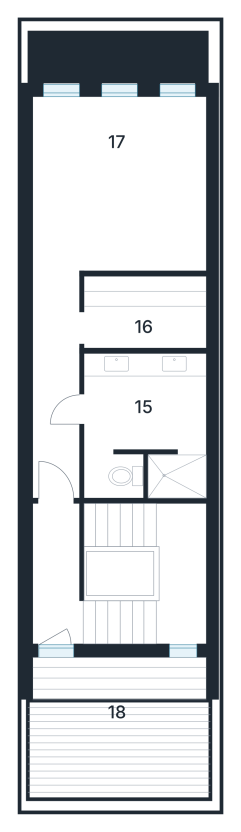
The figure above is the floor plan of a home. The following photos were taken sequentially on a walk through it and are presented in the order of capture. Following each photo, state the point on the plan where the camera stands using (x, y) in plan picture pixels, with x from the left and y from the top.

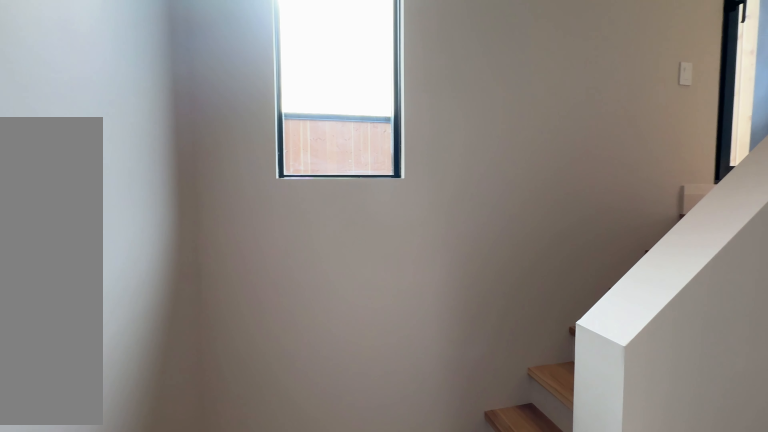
(175, 550)
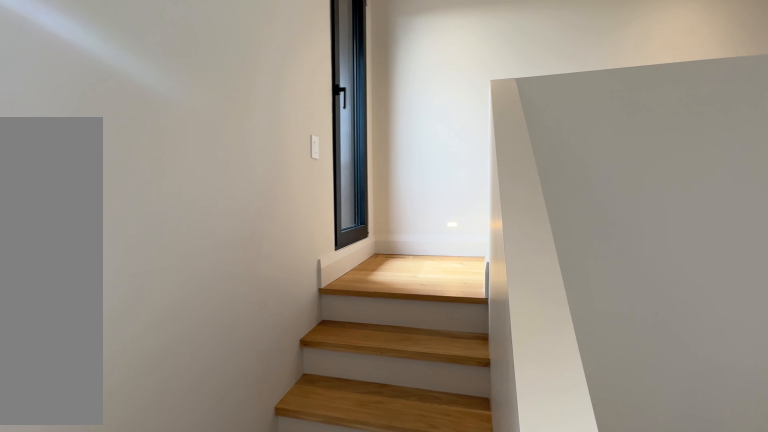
(176, 596)
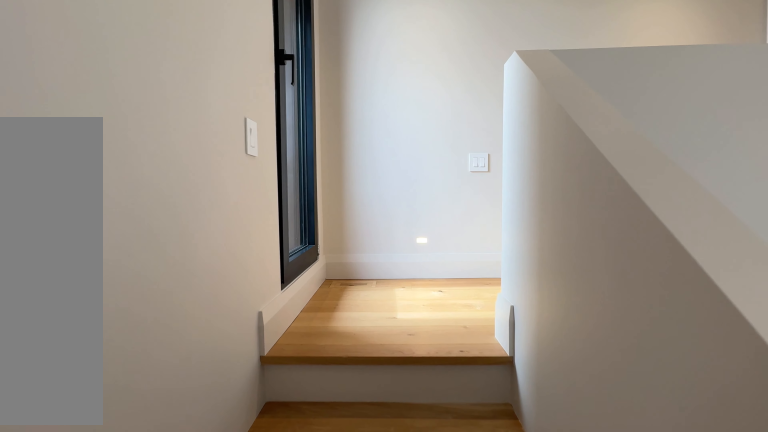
(166, 613)
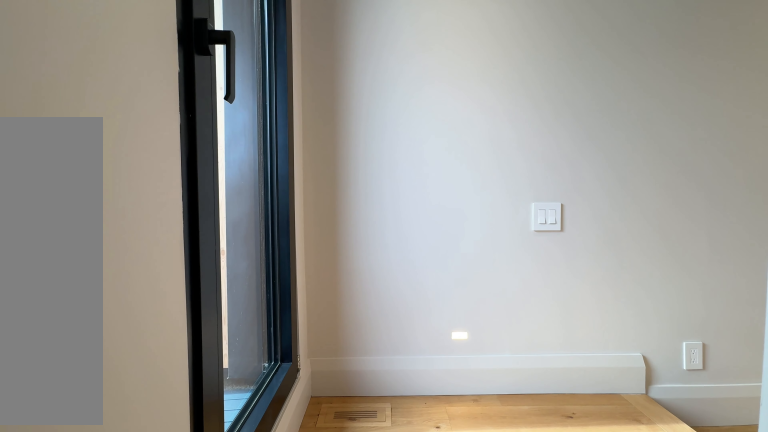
(122, 617)
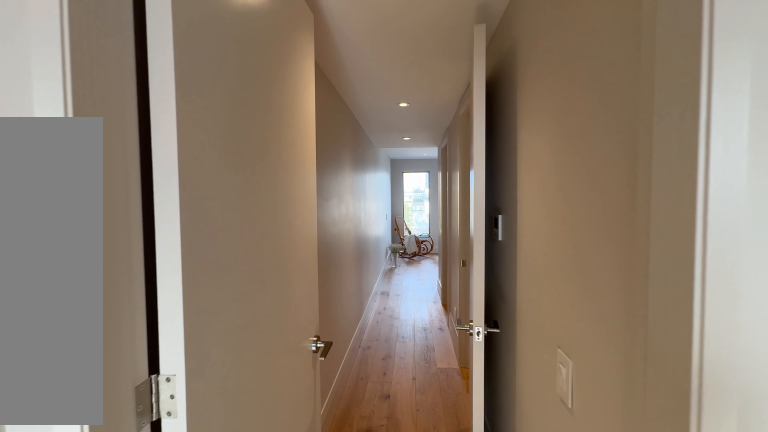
(59, 549)
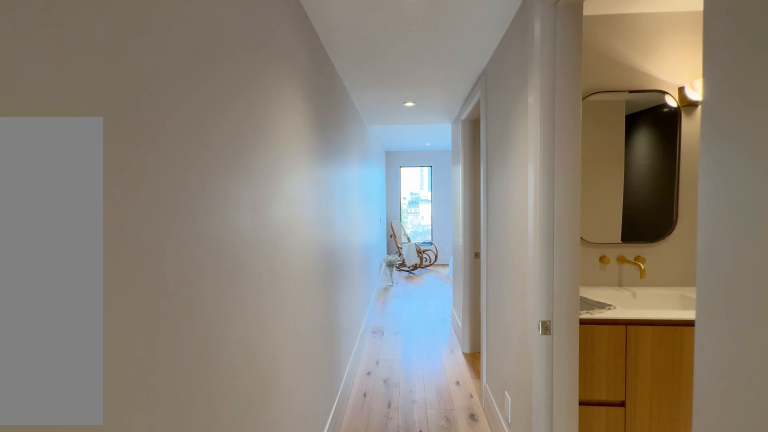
(58, 480)
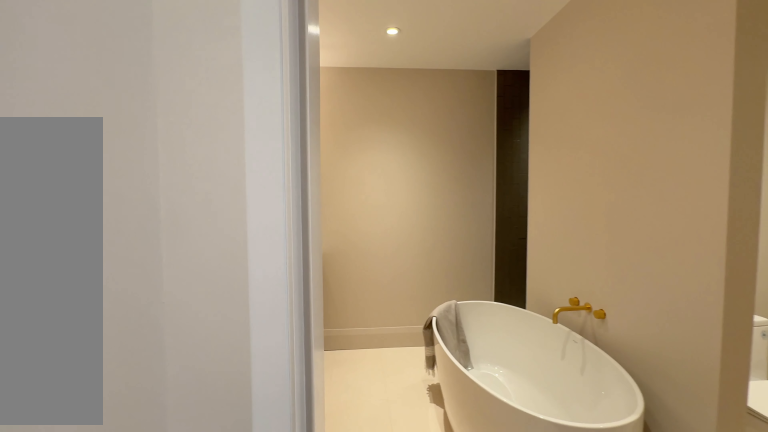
(55, 395)
